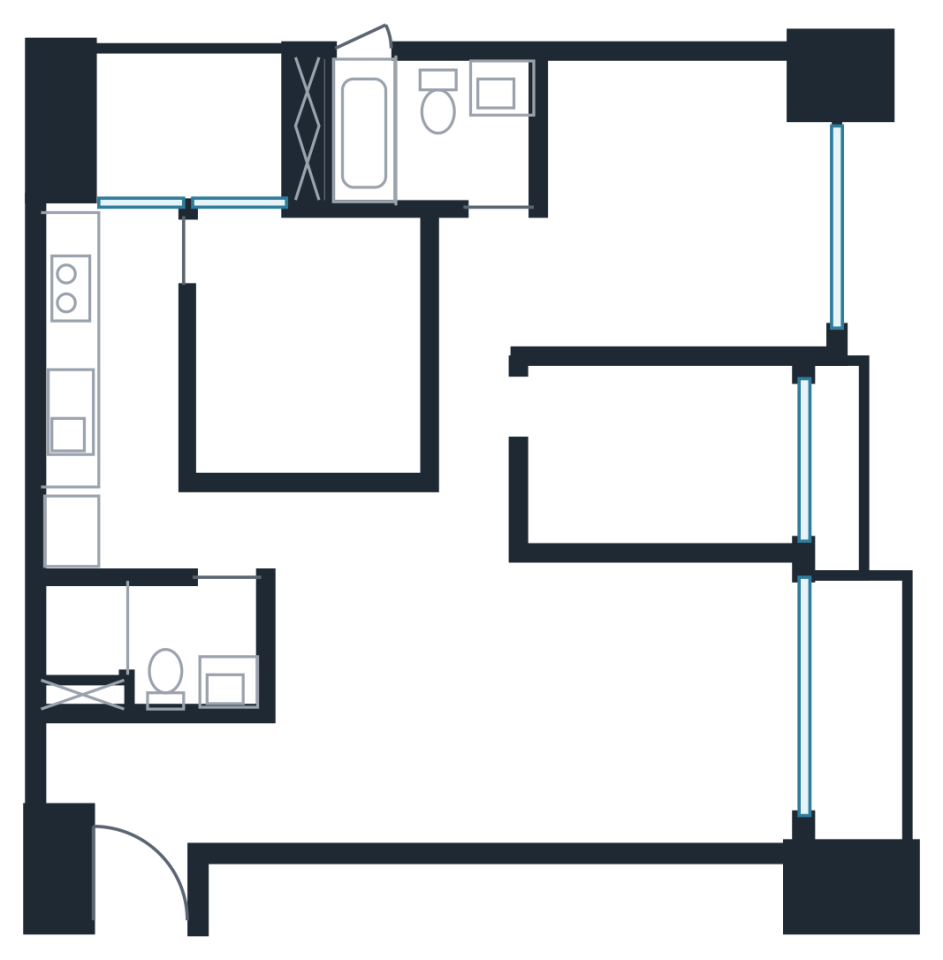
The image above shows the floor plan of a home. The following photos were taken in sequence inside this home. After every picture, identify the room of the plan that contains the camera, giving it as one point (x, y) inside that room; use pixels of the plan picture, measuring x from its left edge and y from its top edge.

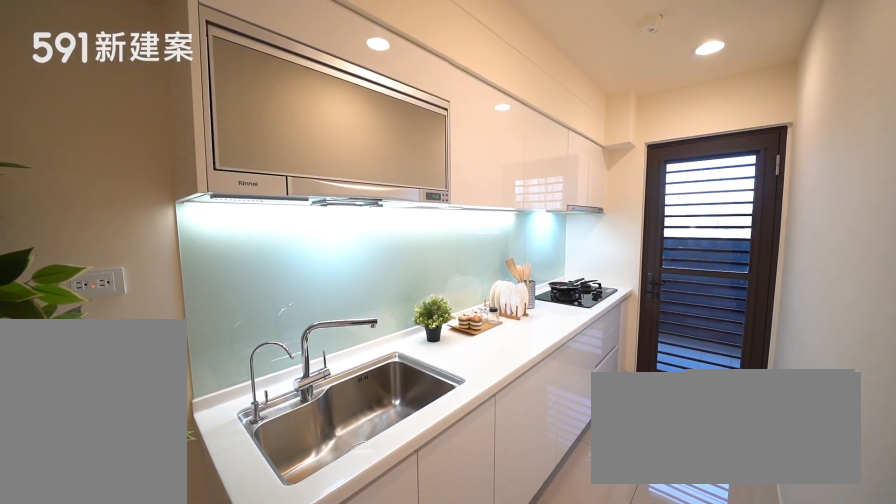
(113, 372)
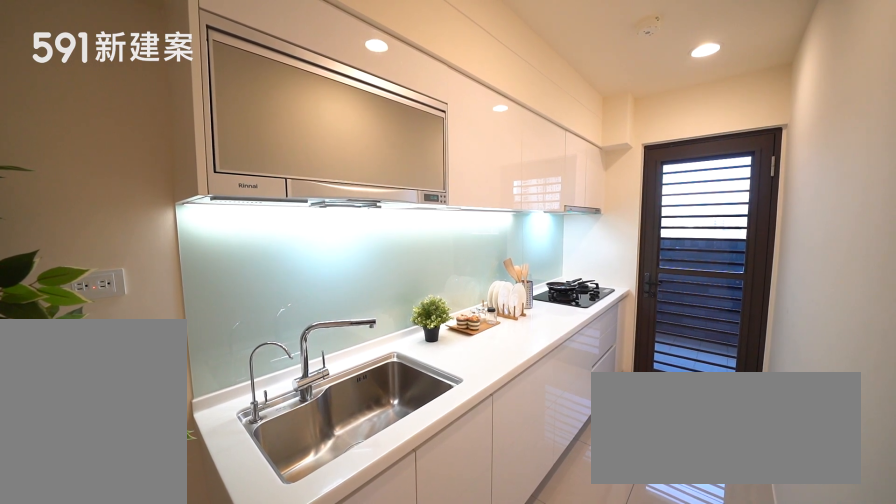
(113, 372)
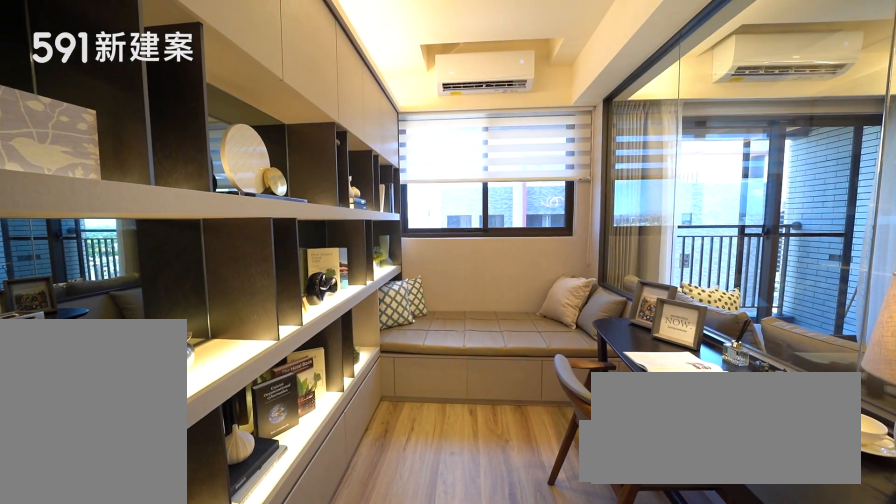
(668, 458)
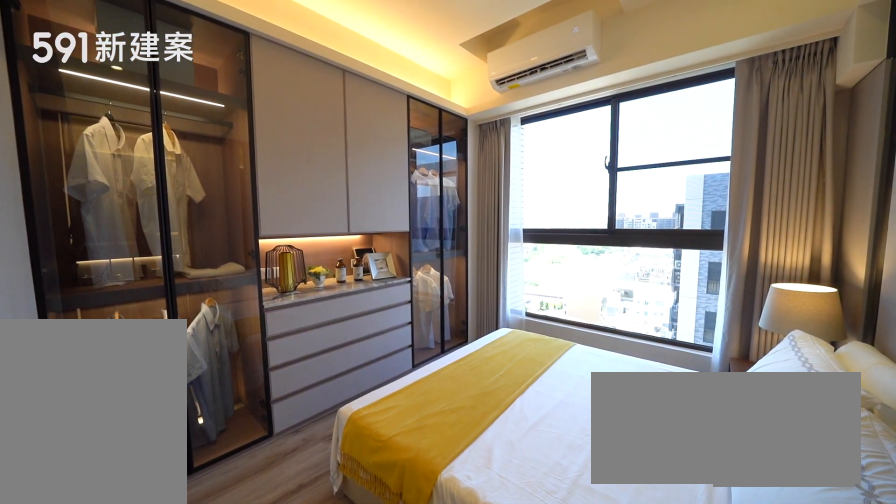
(700, 196)
